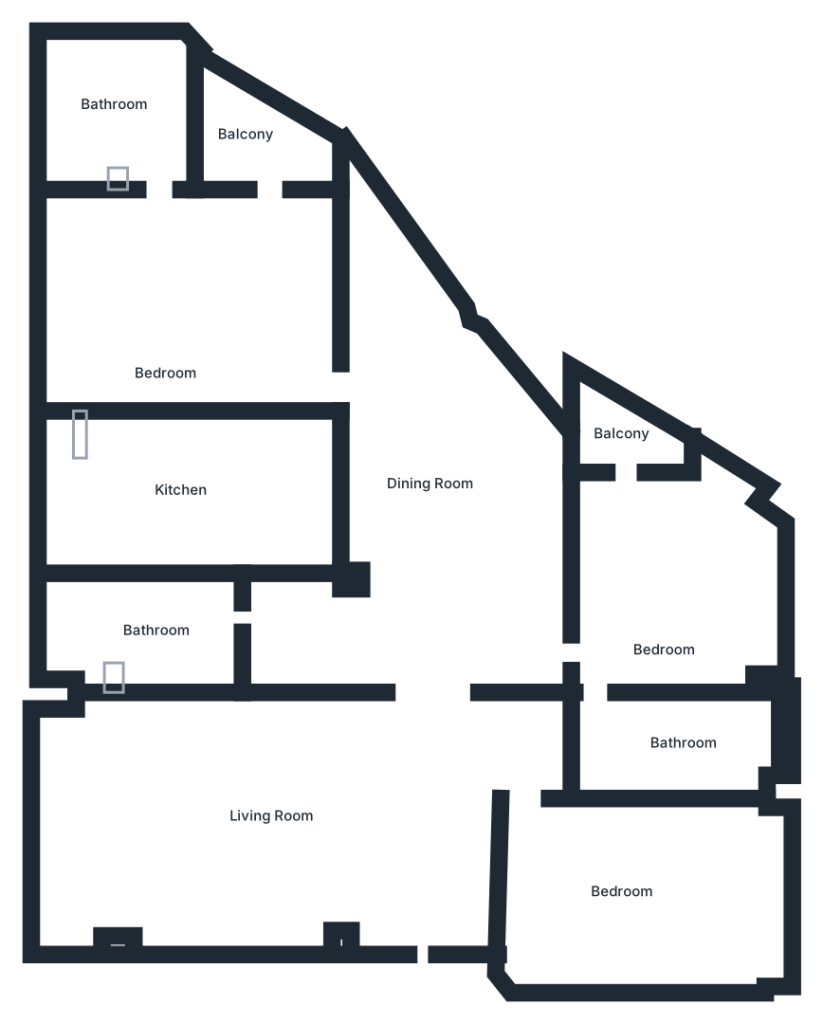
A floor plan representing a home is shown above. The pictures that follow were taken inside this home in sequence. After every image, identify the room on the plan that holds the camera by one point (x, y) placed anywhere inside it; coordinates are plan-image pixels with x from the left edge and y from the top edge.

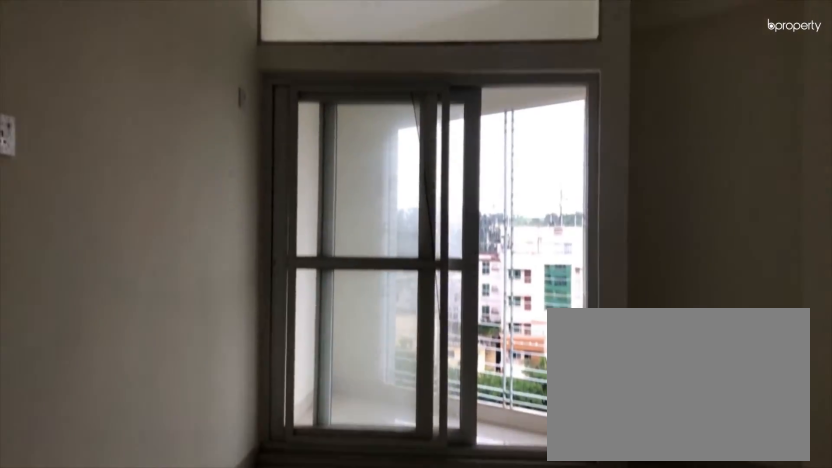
(665, 600)
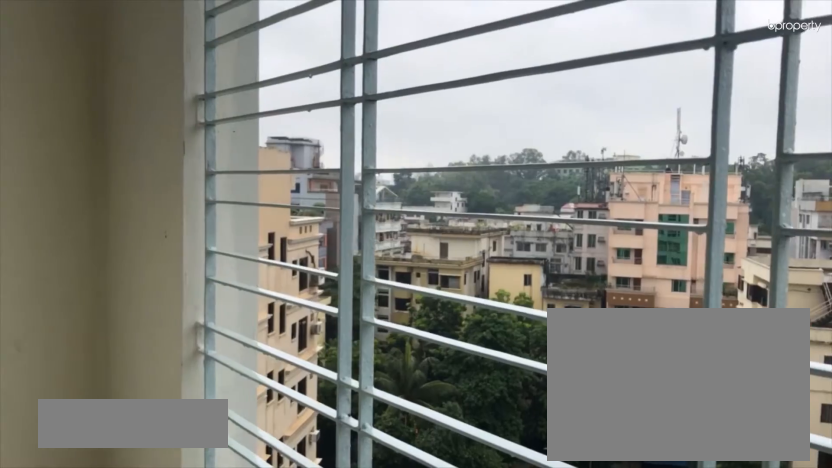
(624, 439)
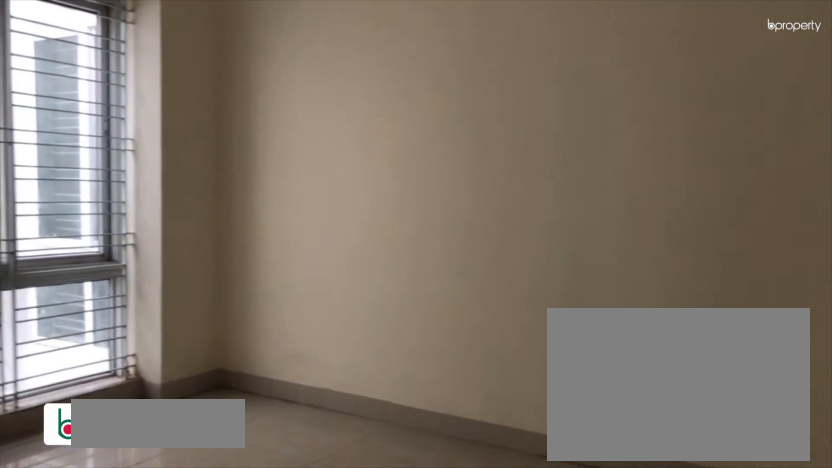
(633, 870)
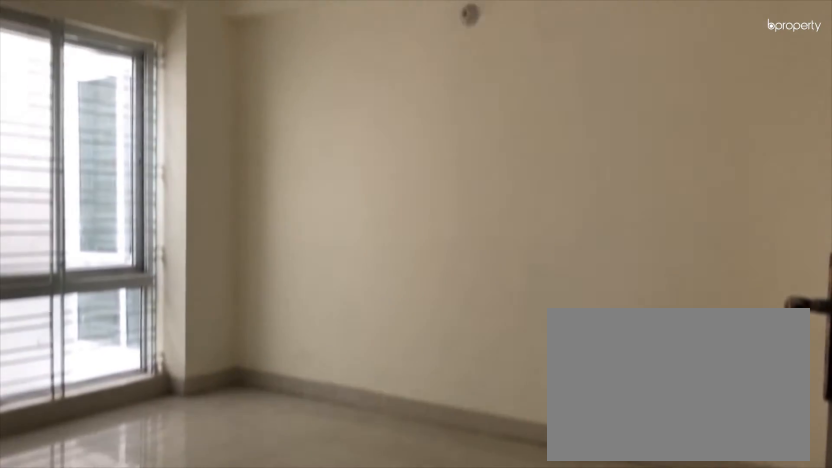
(635, 874)
